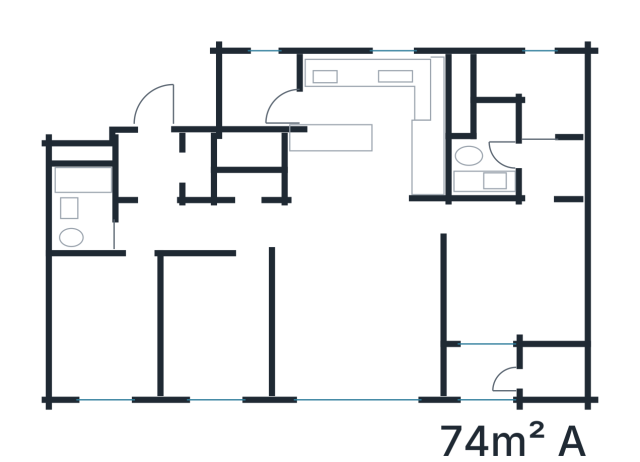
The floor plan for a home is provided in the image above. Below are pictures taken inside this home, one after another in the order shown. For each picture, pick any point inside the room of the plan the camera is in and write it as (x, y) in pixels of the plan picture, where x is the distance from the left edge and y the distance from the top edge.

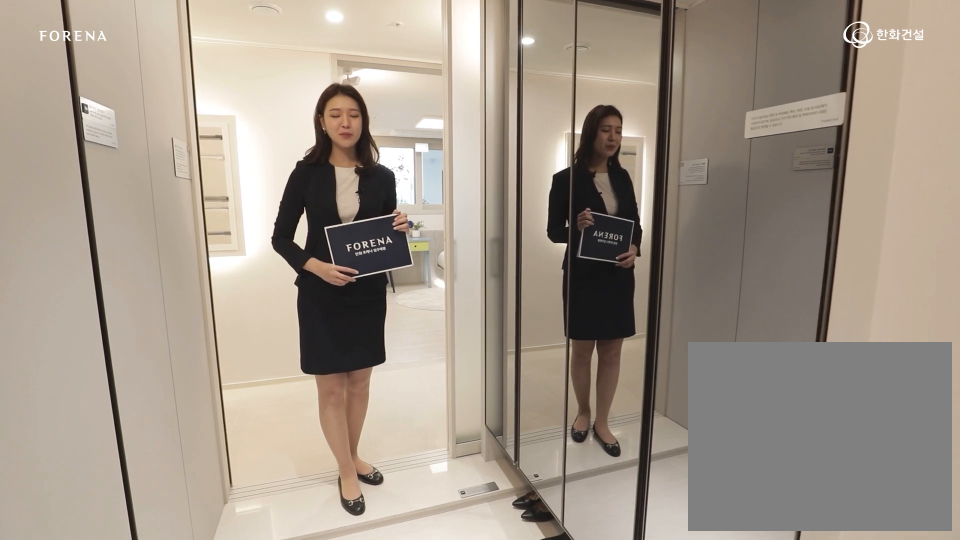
(156, 164)
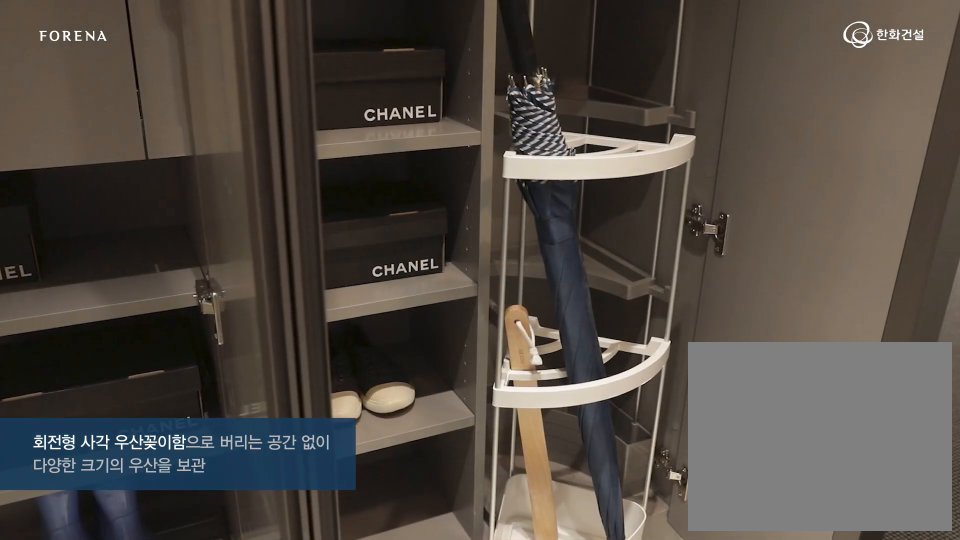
(156, 164)
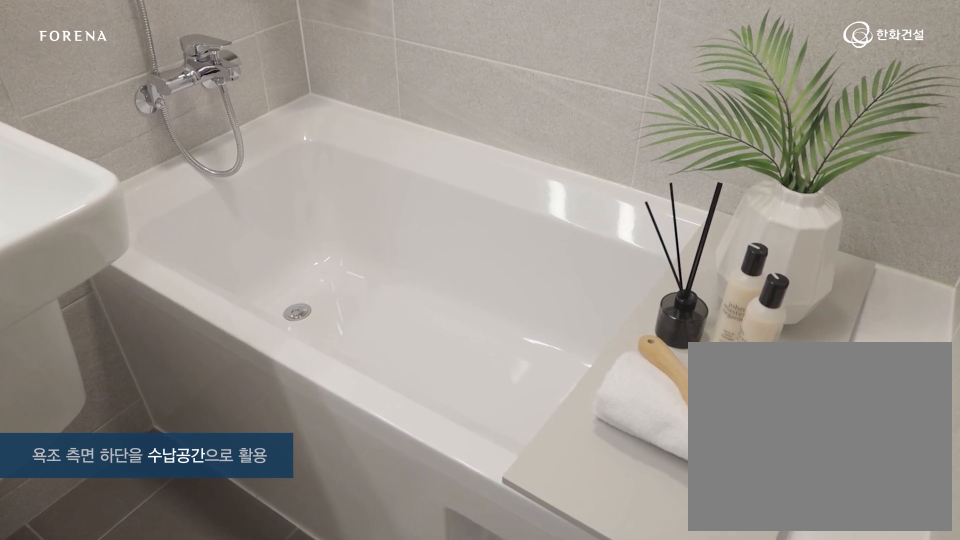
(107, 231)
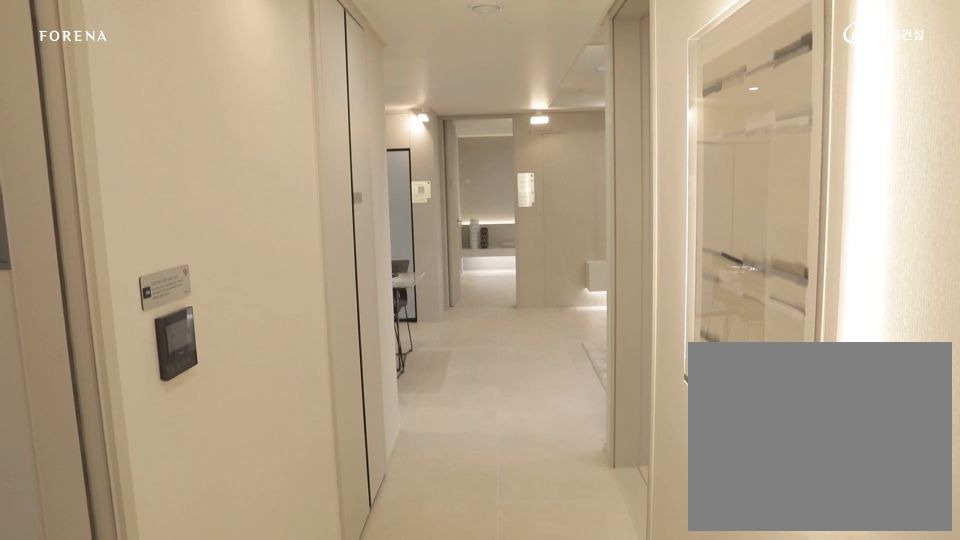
(228, 227)
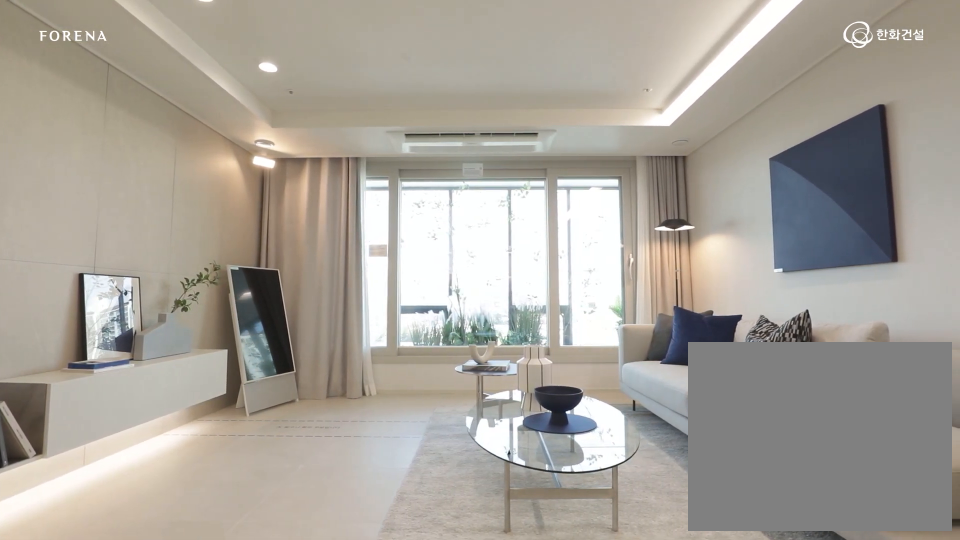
(363, 308)
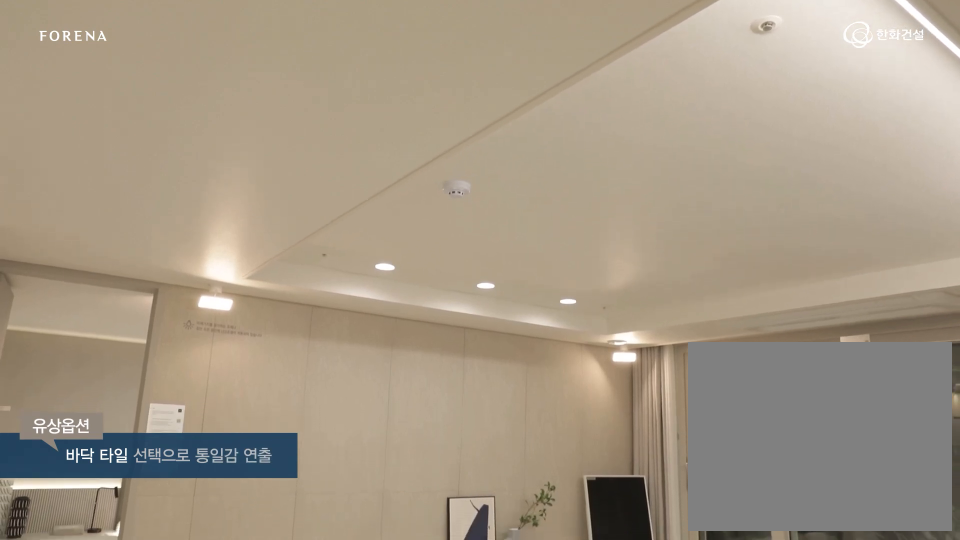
(363, 308)
